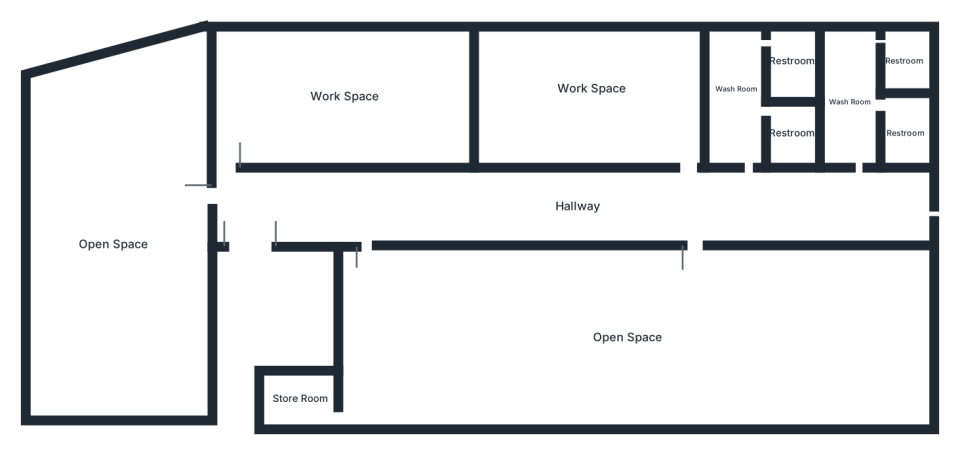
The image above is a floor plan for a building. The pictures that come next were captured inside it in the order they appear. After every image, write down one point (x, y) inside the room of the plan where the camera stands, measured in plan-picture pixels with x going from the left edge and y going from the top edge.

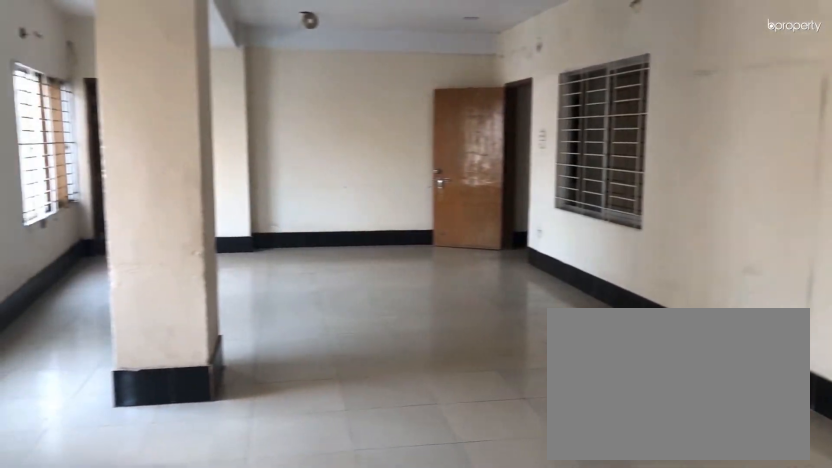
(626, 339)
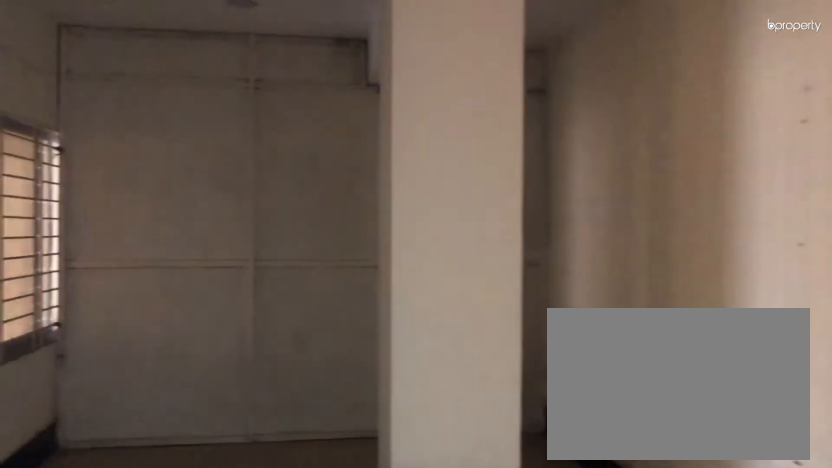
(587, 88)
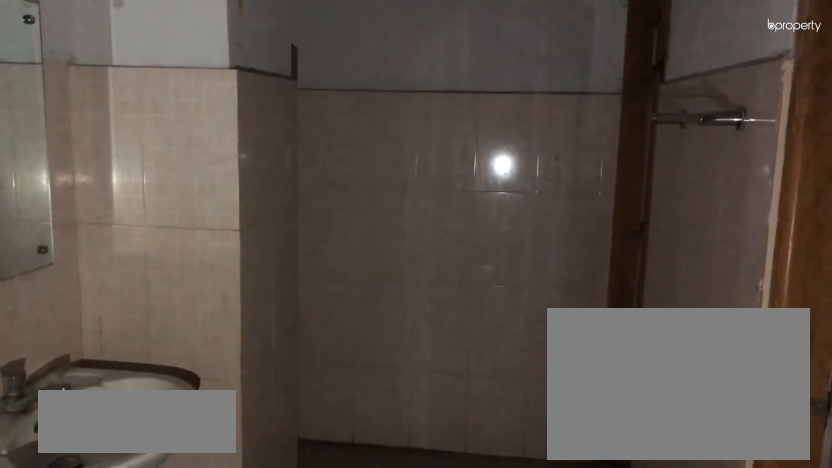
(736, 88)
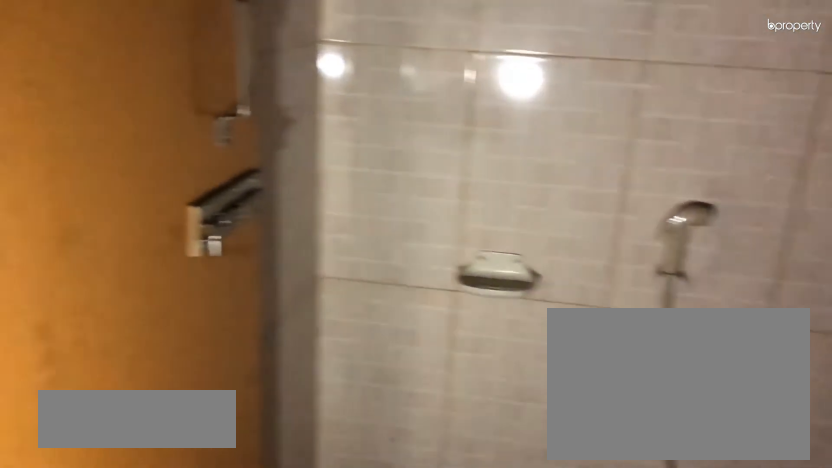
(792, 56)
